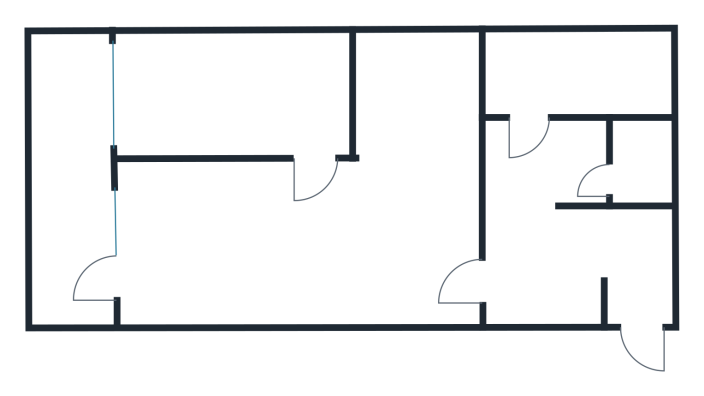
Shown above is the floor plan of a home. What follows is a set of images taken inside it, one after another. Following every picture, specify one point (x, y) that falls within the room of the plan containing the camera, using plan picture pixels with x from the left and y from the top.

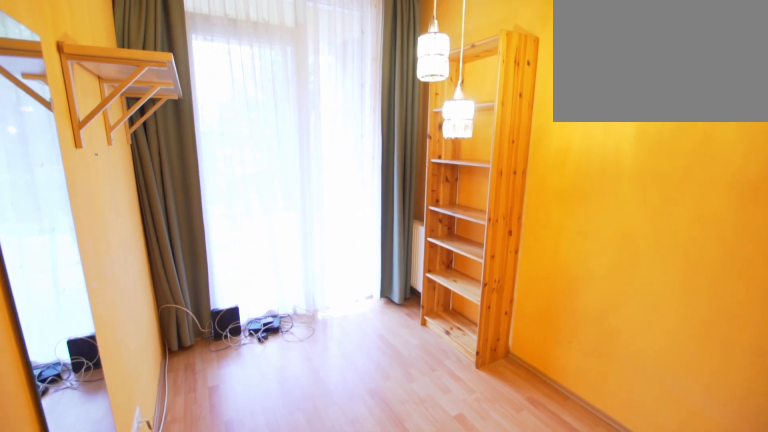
(237, 98)
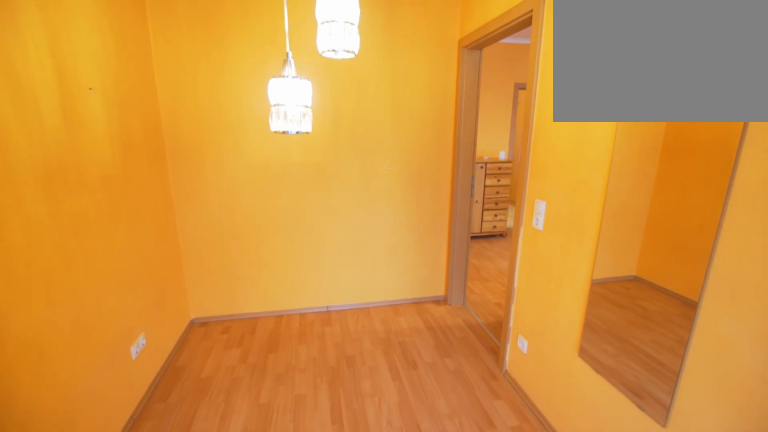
(238, 98)
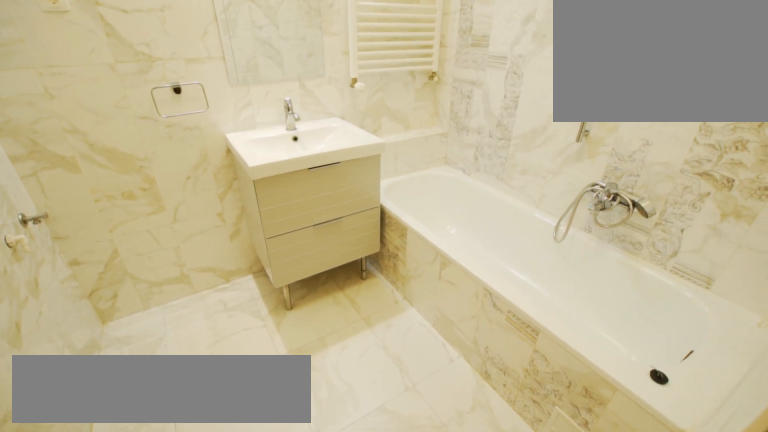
(570, 63)
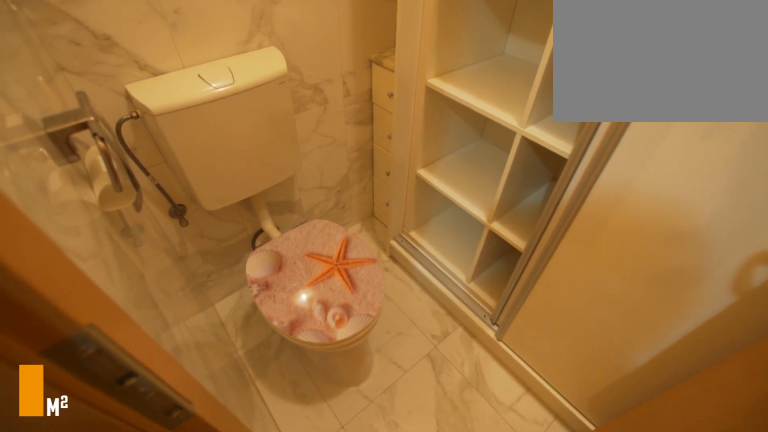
(640, 154)
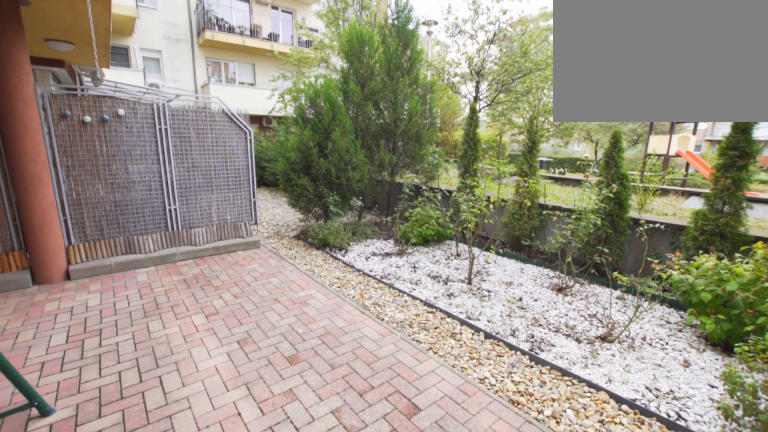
(70, 189)
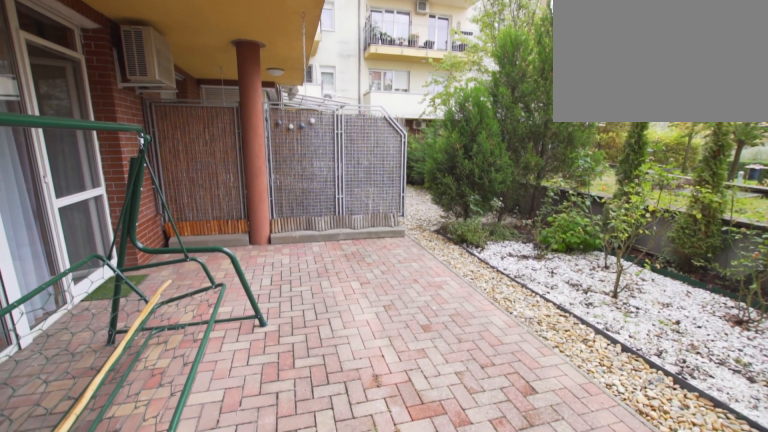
(70, 189)
